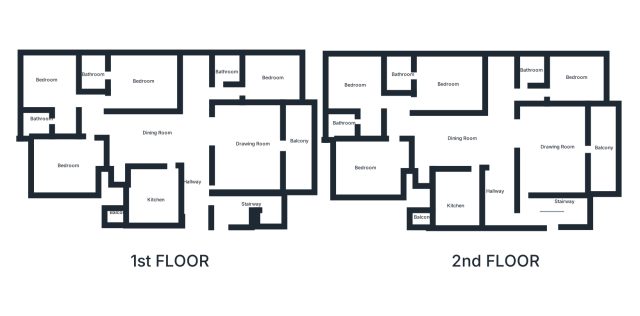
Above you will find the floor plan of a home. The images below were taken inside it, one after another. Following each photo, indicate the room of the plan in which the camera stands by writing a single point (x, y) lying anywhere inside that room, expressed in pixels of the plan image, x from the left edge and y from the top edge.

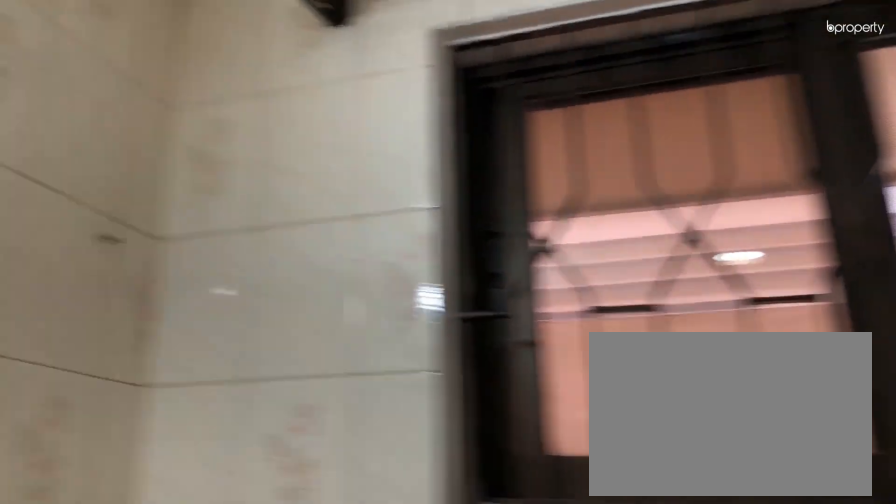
(95, 71)
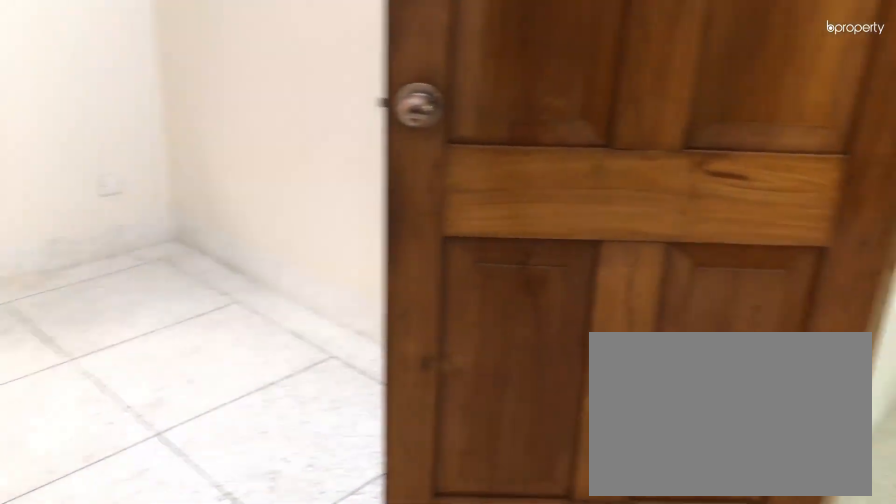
(57, 85)
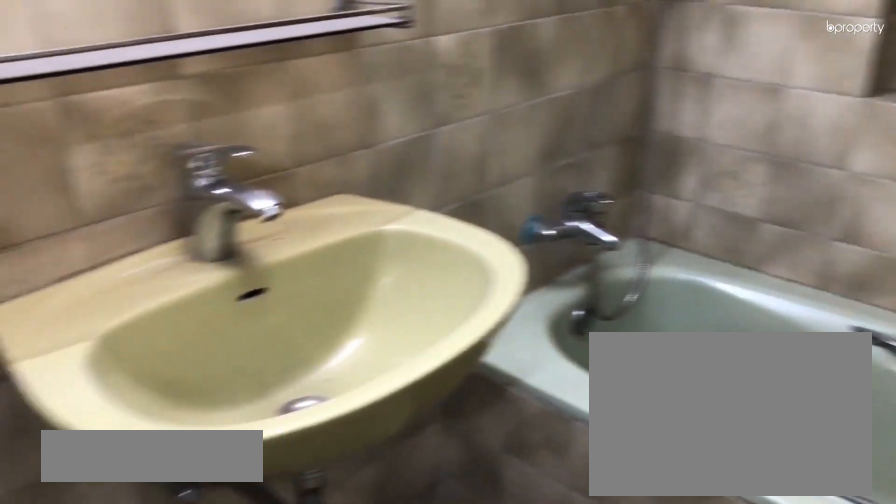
(36, 123)
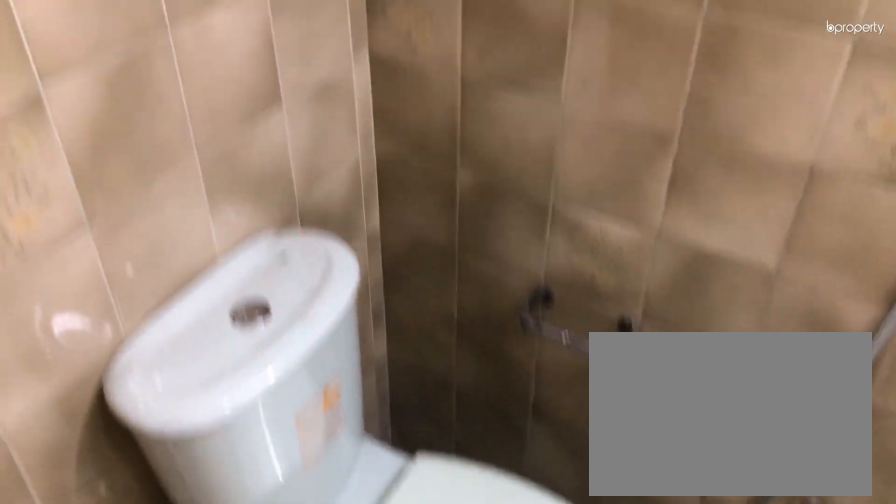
(36, 123)
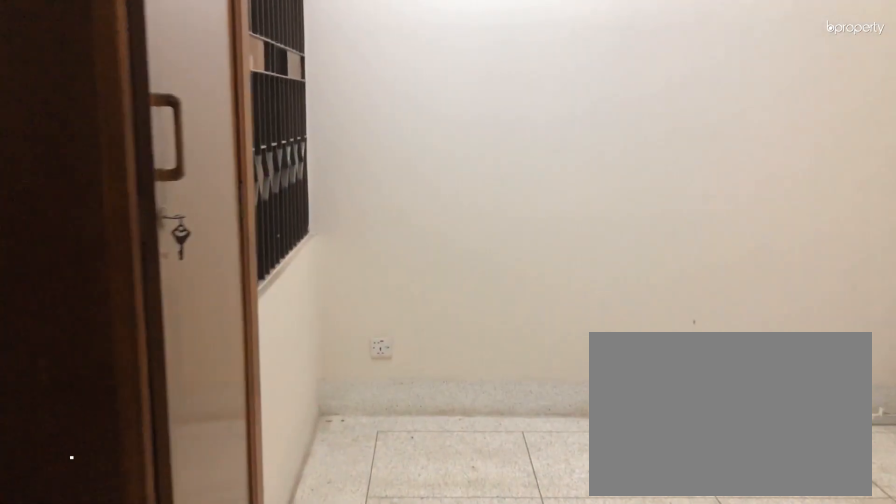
(68, 165)
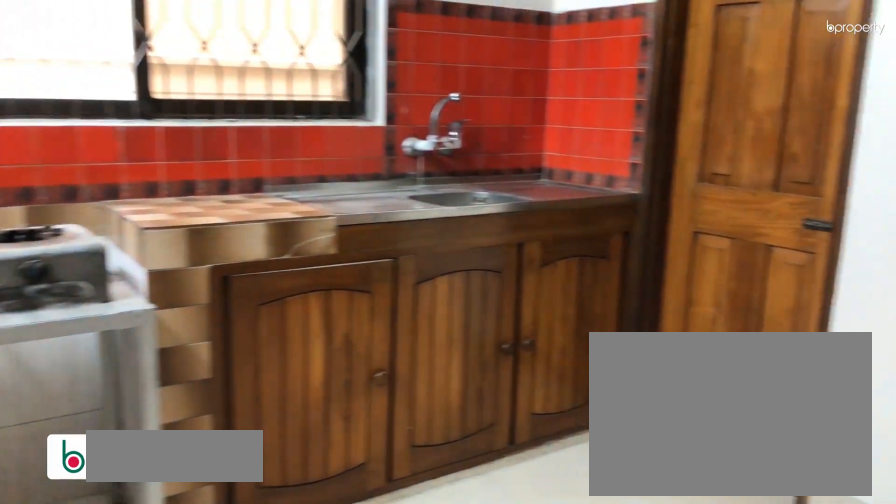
(154, 197)
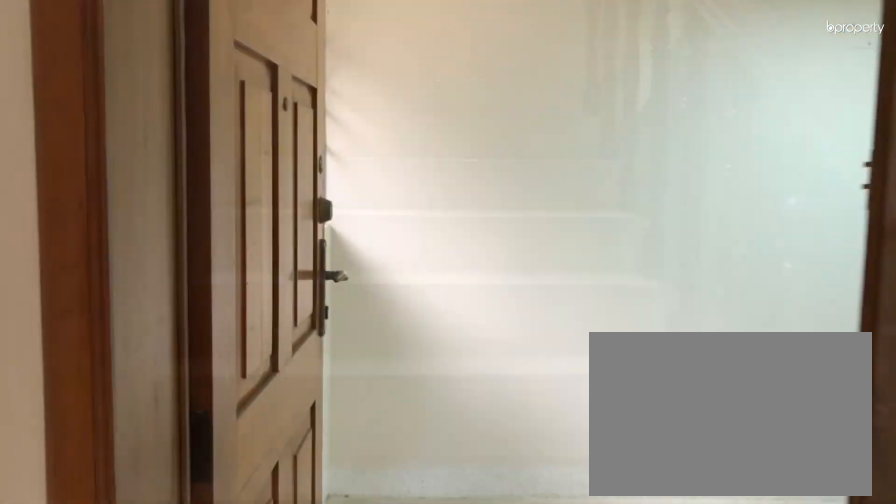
(541, 217)
